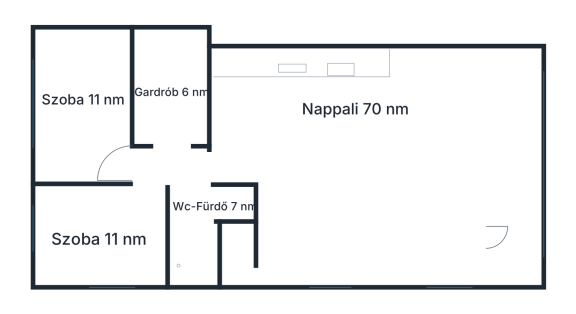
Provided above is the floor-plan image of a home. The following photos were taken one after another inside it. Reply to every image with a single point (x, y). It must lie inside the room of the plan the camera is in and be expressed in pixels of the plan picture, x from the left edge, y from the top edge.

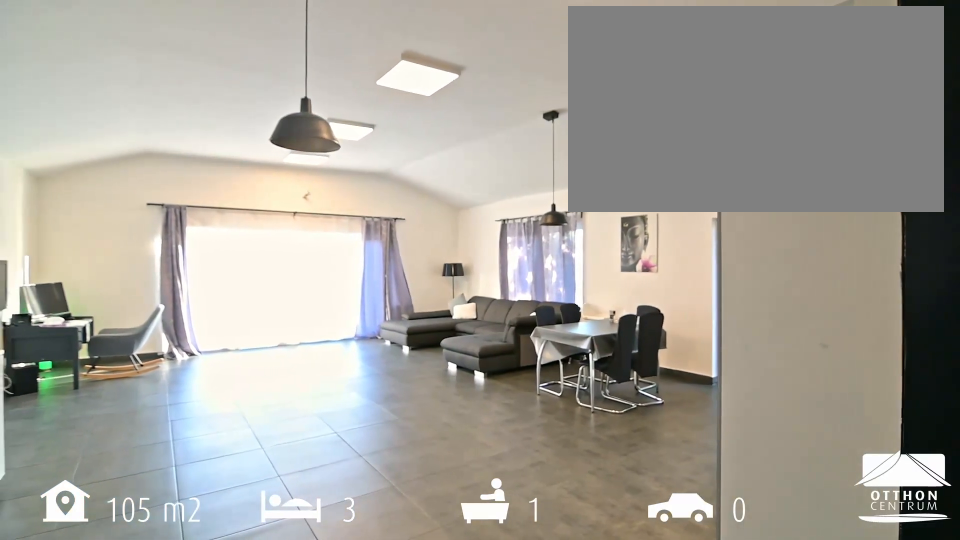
(376, 171)
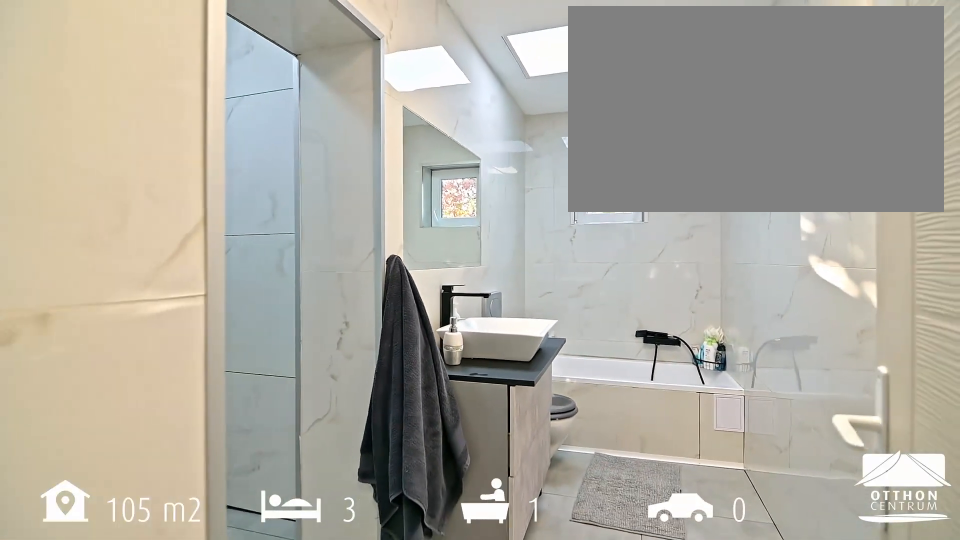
(192, 227)
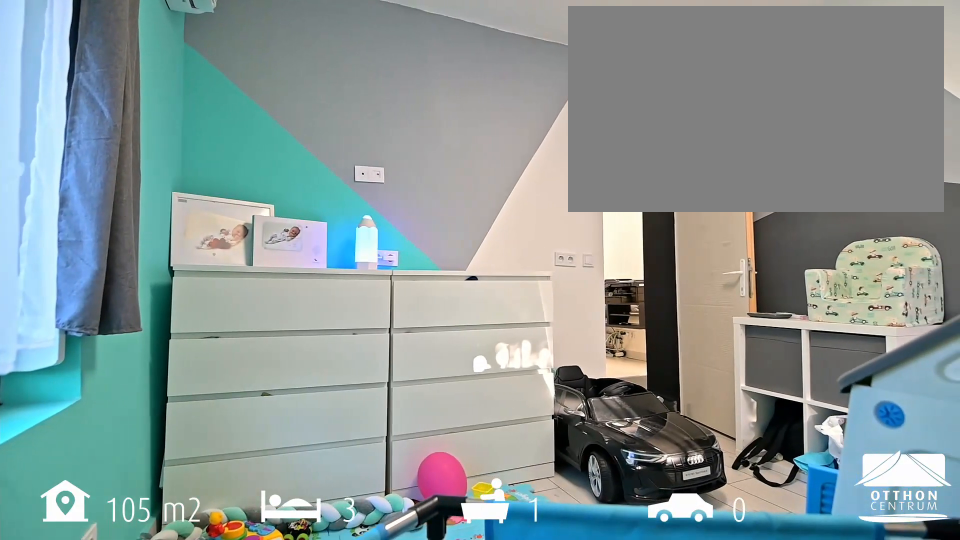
(99, 240)
